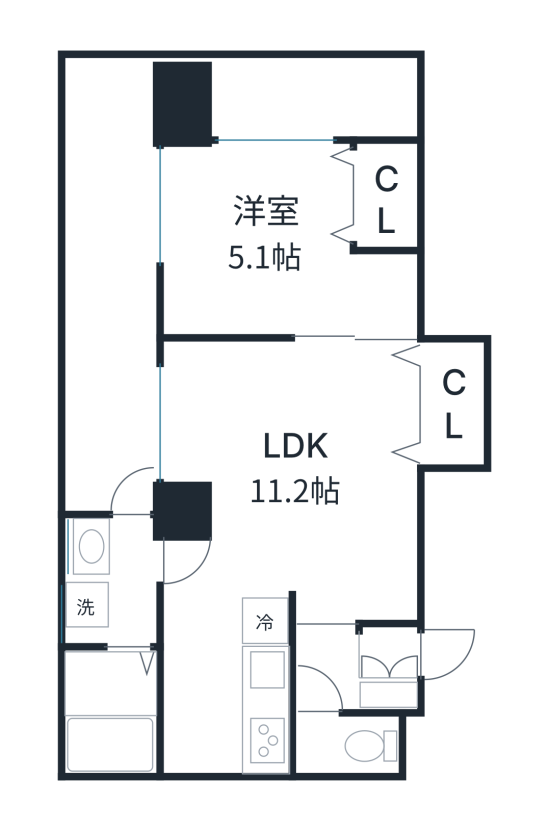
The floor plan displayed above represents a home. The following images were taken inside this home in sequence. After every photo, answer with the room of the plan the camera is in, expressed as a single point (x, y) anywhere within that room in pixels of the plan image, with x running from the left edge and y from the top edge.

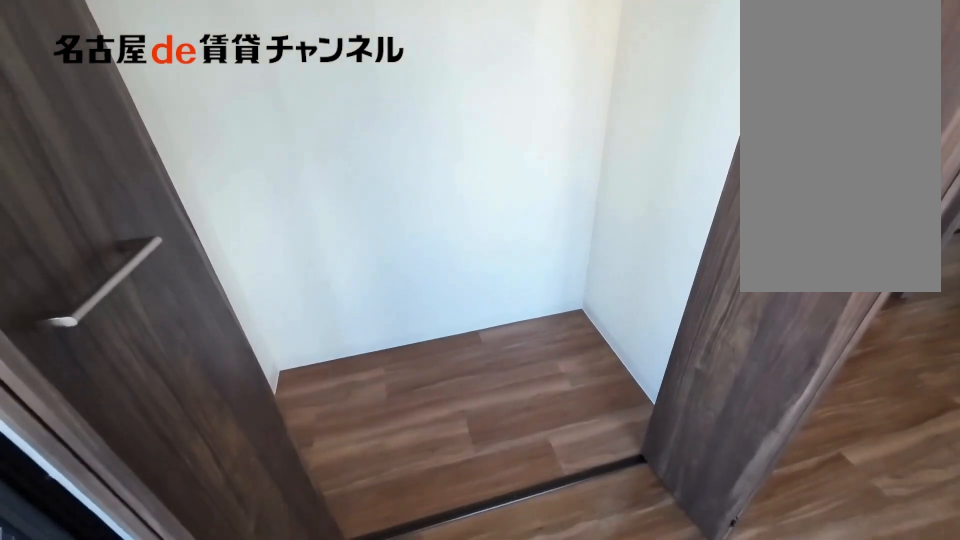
(388, 197)
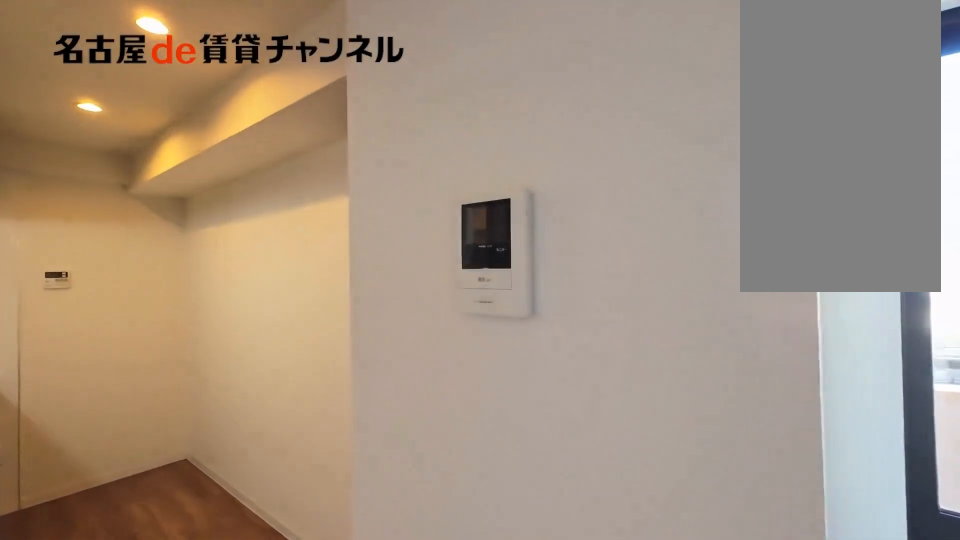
(290, 516)
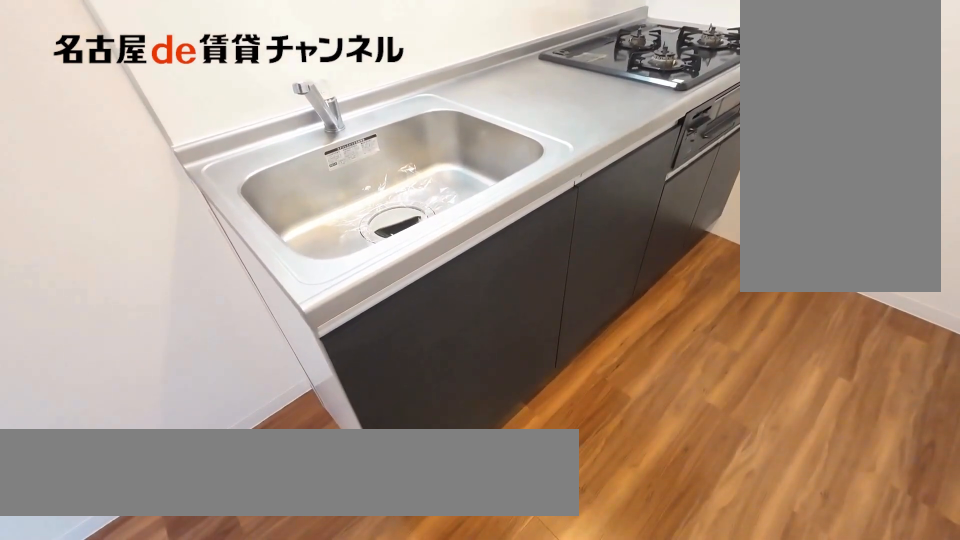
(268, 681)
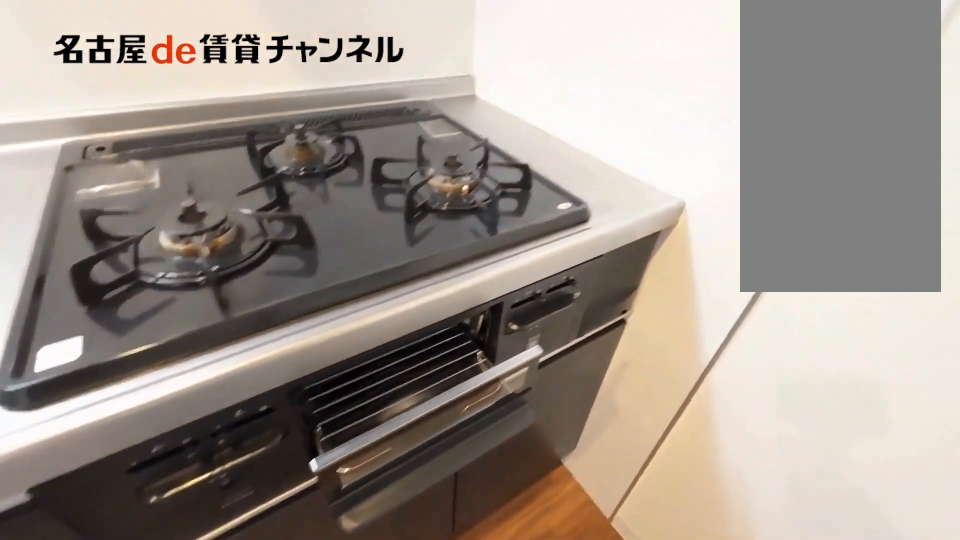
(268, 681)
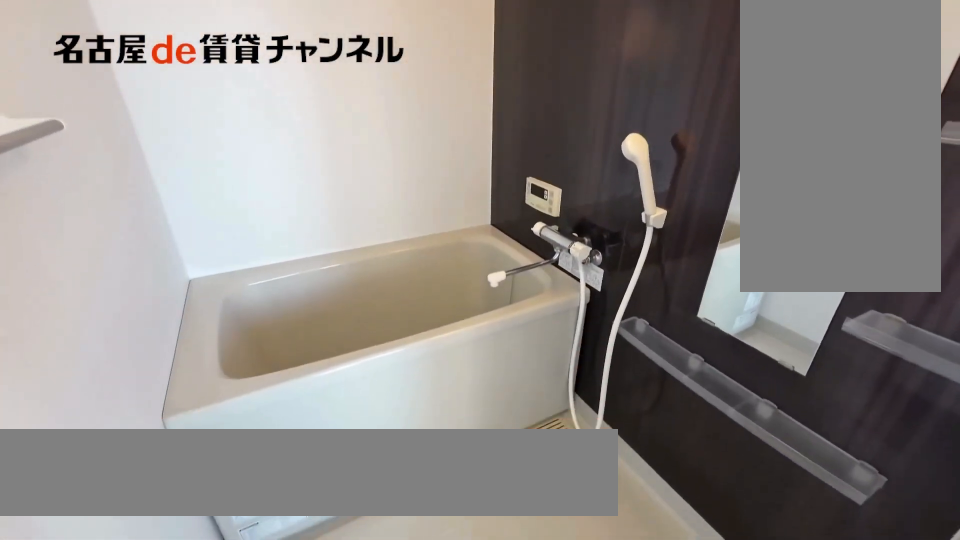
(114, 708)
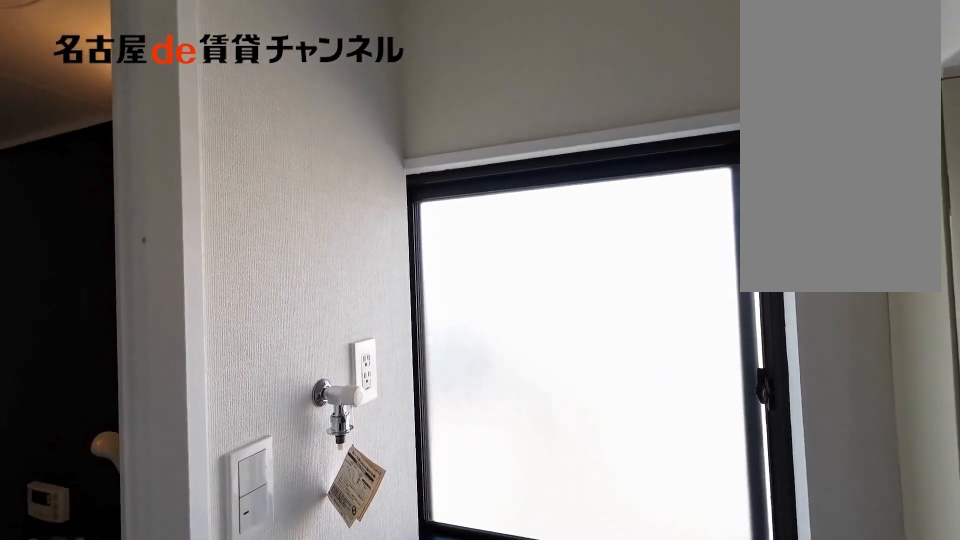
(114, 579)
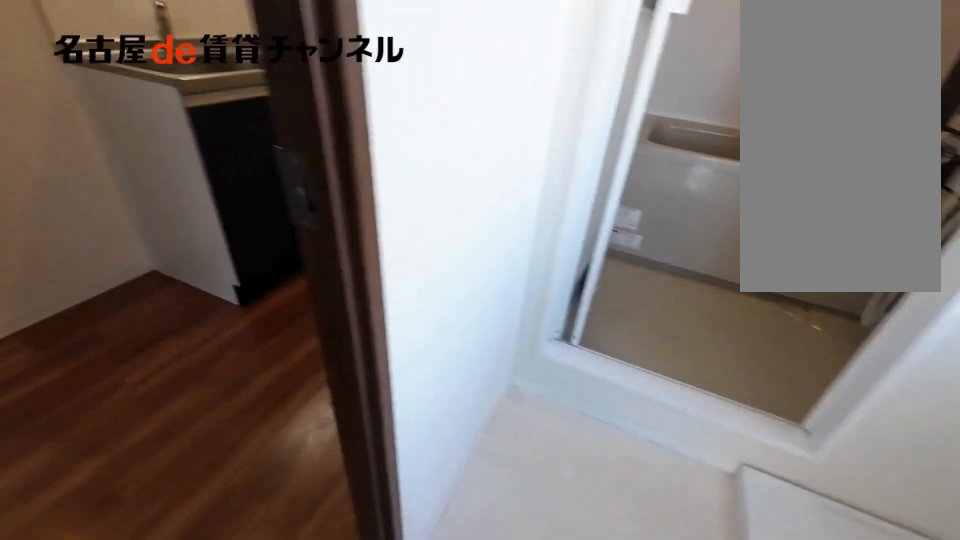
(114, 579)
